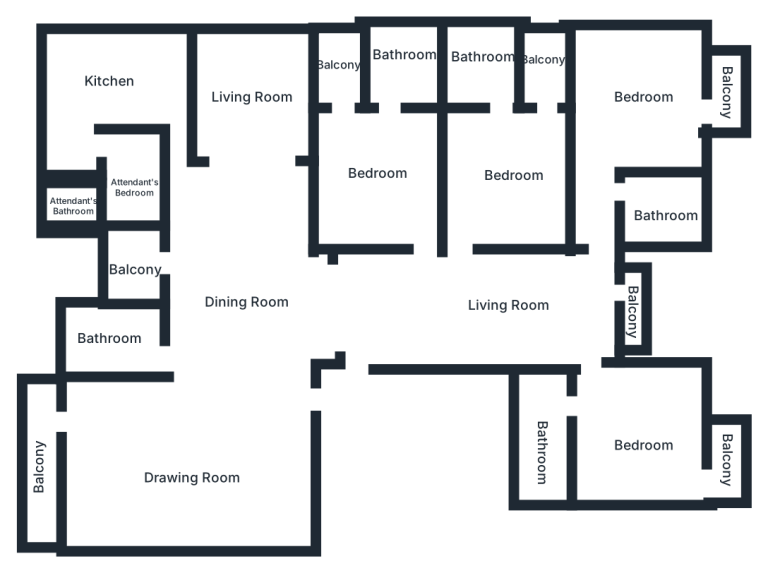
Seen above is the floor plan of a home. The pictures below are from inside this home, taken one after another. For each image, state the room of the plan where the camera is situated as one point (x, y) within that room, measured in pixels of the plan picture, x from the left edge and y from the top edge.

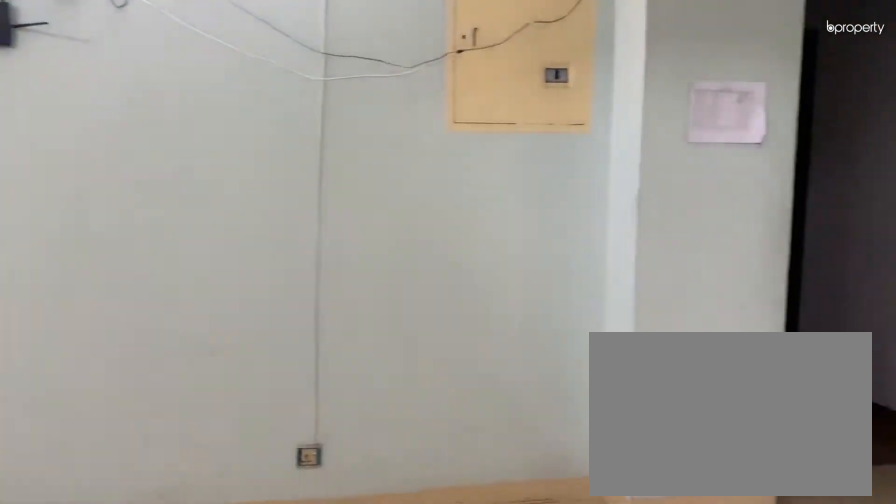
(471, 304)
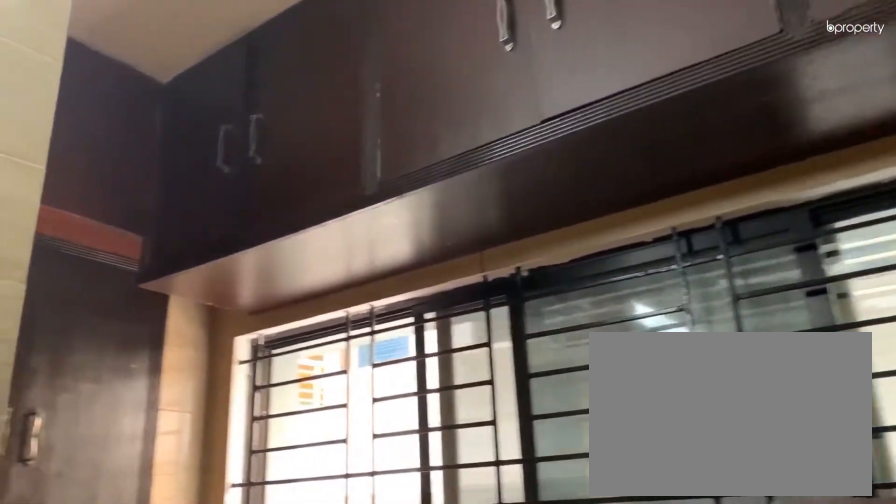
(105, 75)
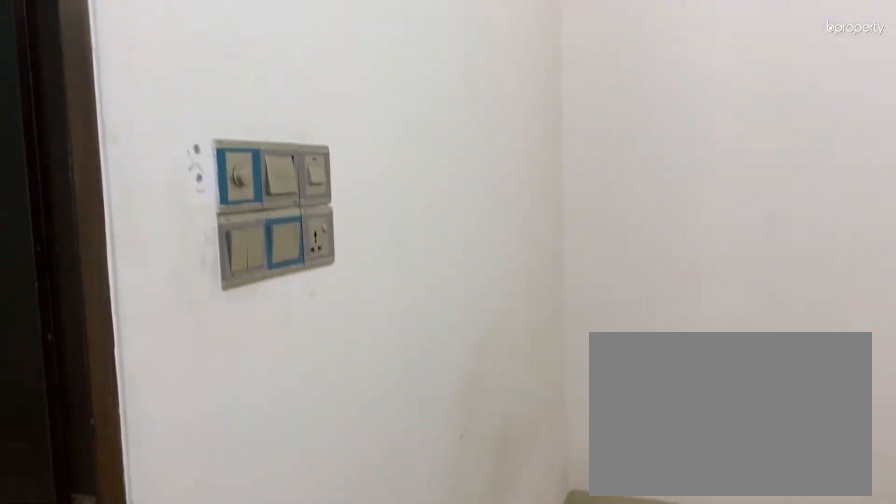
(374, 162)
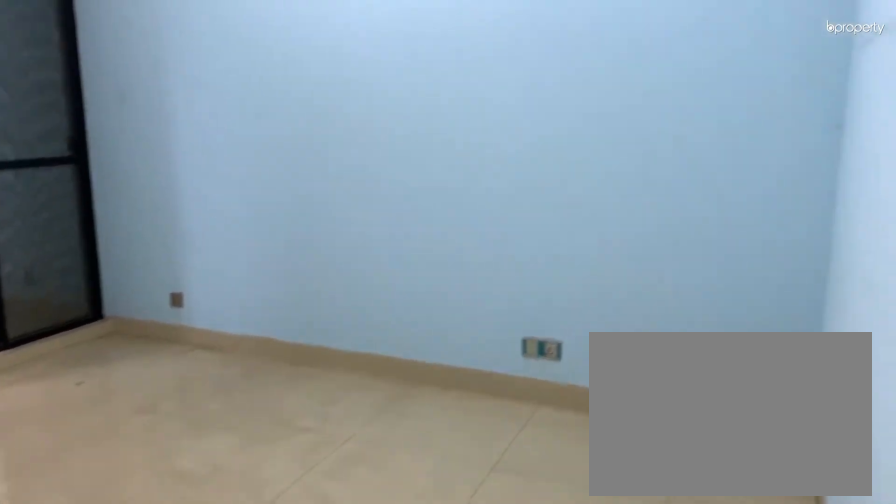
(511, 170)
